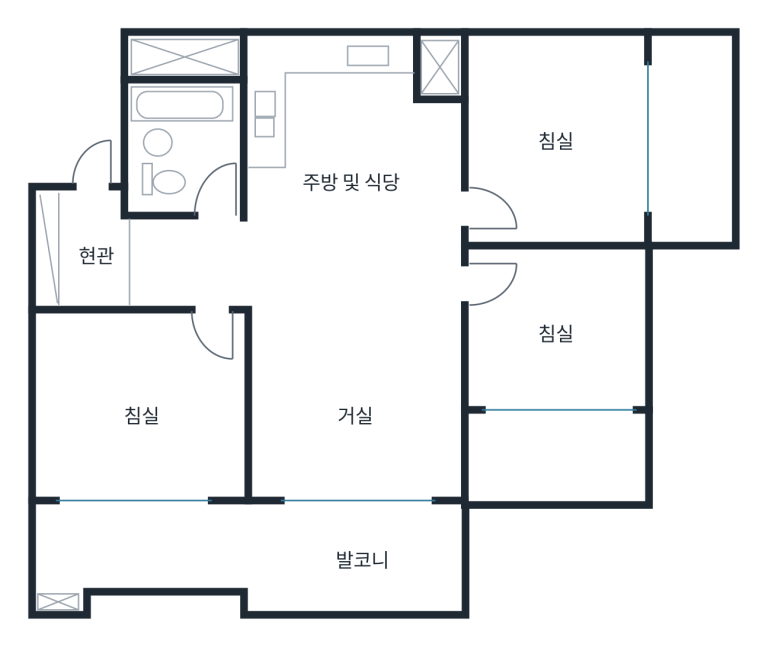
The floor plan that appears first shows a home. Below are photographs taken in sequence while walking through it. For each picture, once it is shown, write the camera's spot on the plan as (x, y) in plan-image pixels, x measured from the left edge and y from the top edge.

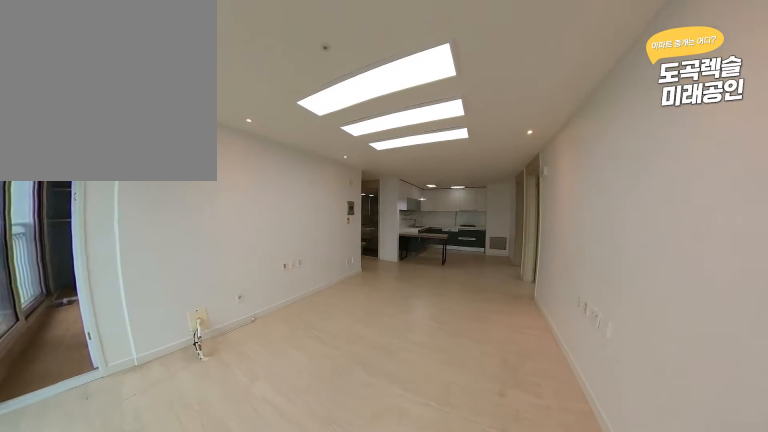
(391, 473)
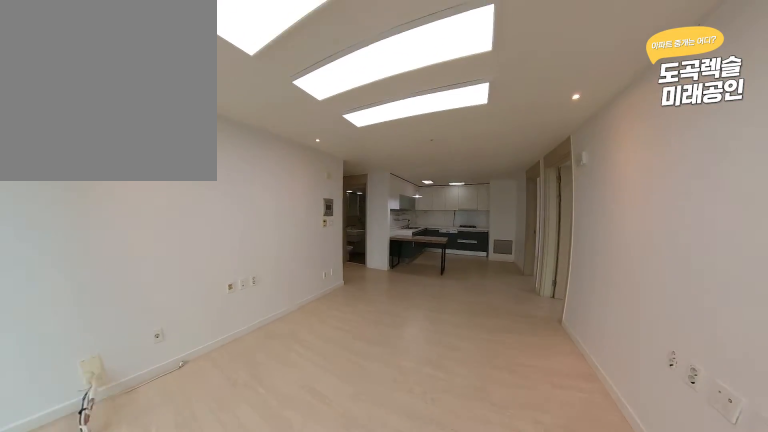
(371, 425)
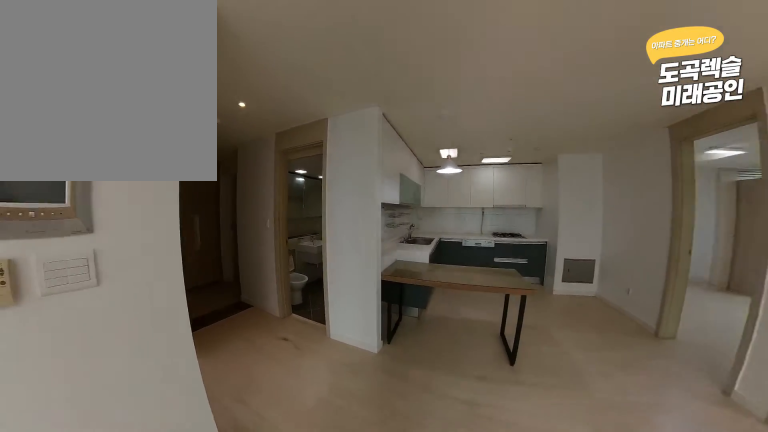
(304, 310)
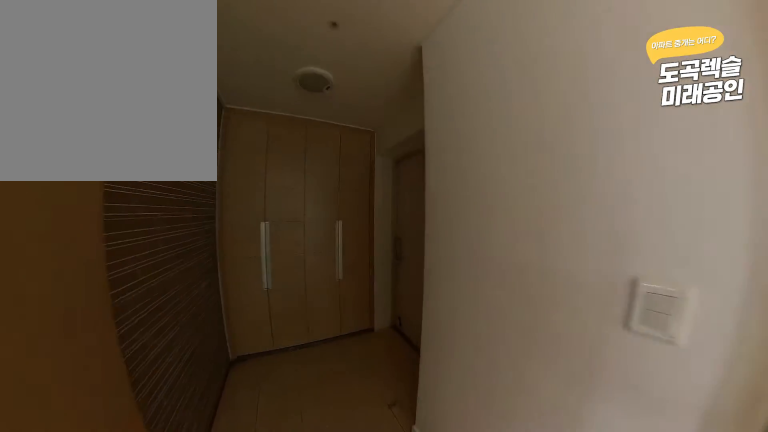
(167, 217)
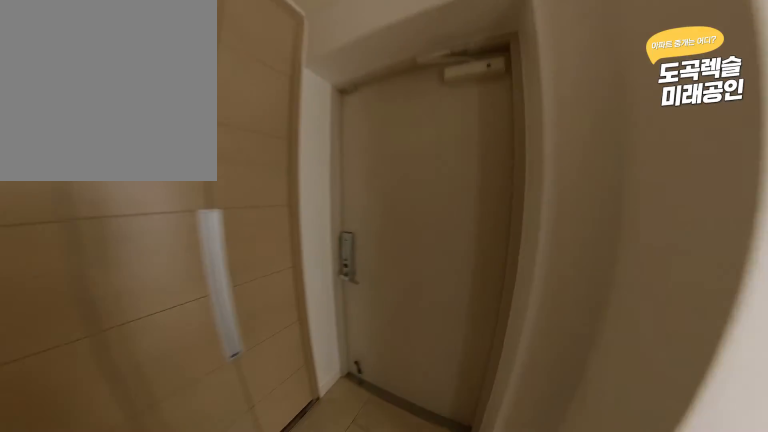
(122, 244)
